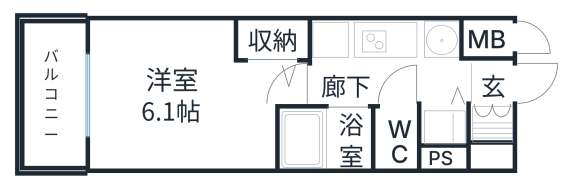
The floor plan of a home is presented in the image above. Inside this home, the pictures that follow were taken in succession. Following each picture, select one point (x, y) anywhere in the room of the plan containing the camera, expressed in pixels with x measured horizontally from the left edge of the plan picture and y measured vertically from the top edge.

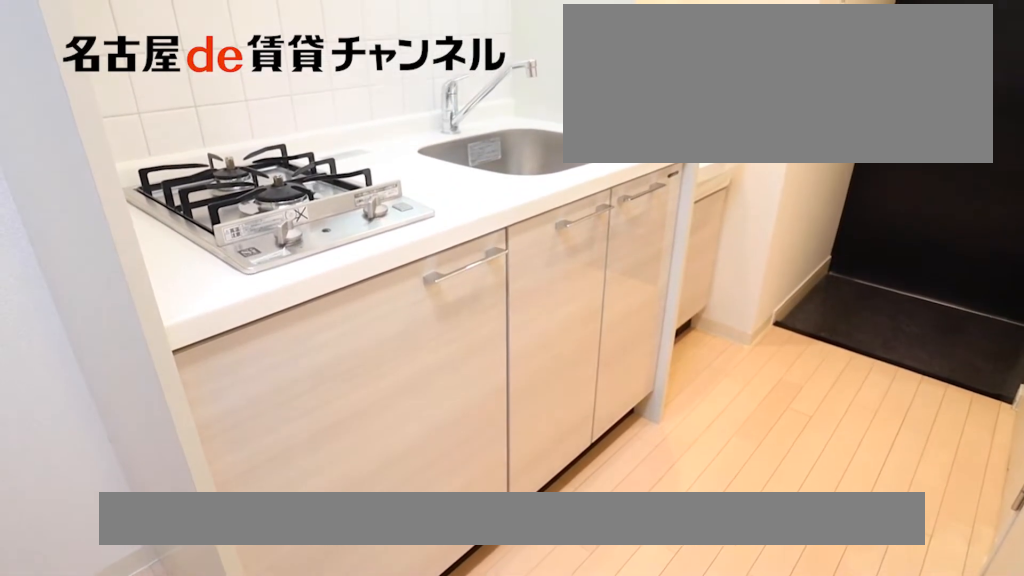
(367, 42)
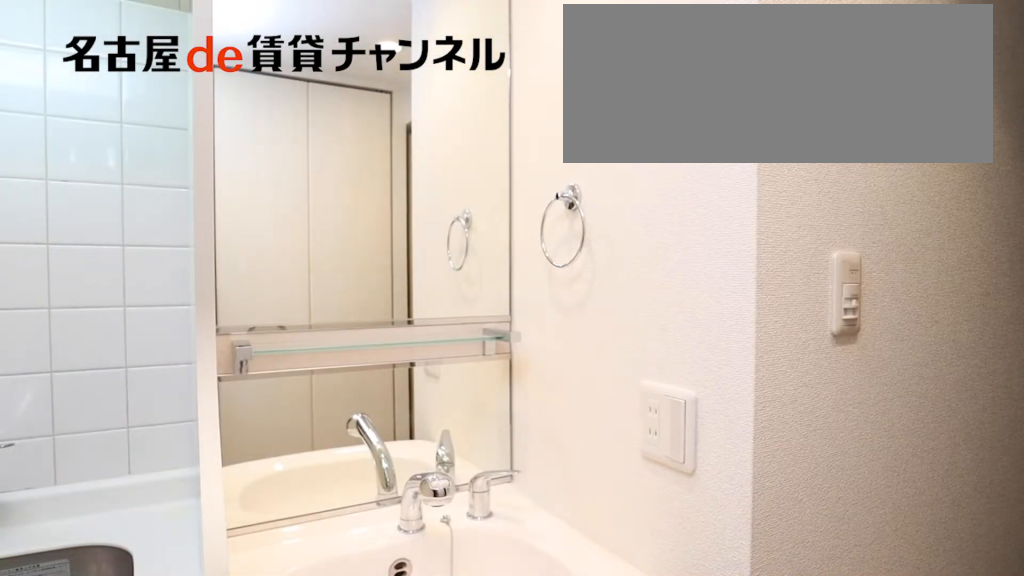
(441, 41)
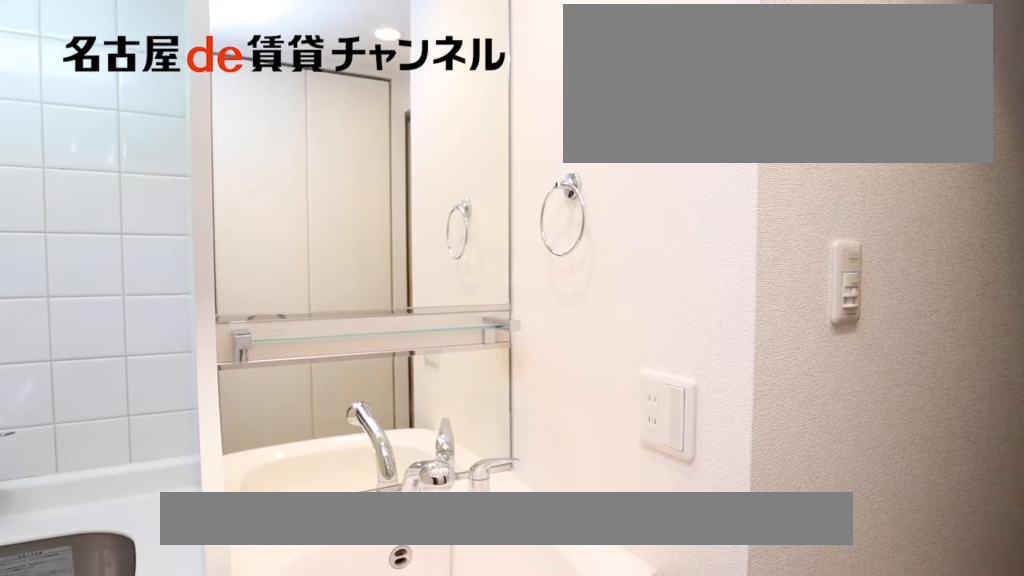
(441, 41)
